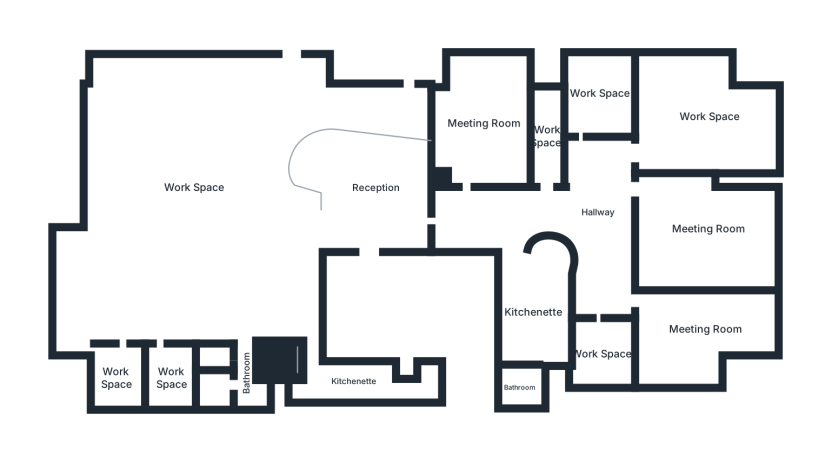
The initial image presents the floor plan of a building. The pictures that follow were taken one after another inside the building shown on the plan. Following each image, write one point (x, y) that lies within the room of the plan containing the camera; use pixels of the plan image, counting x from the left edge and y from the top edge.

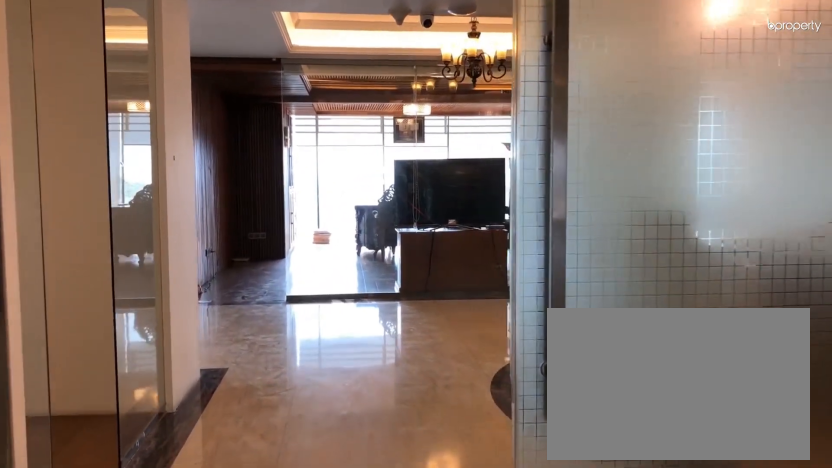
(467, 216)
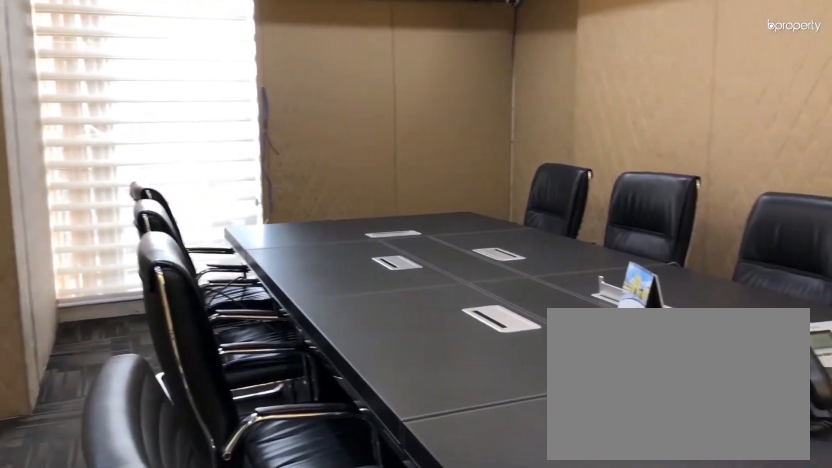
(485, 123)
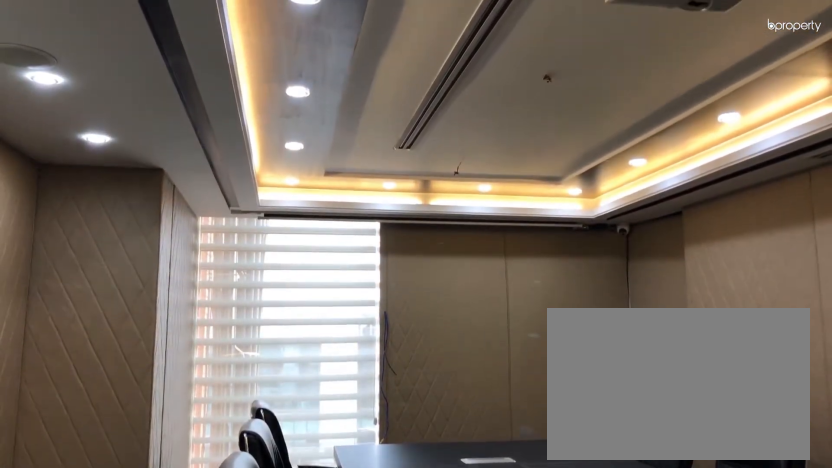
(486, 123)
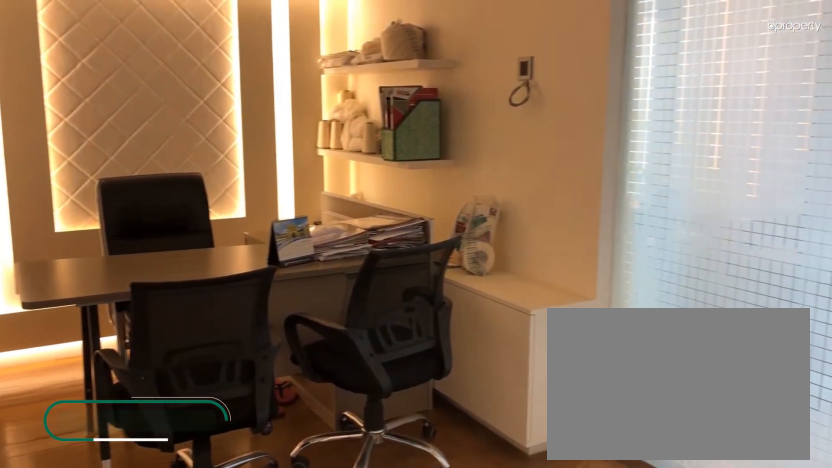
(548, 138)
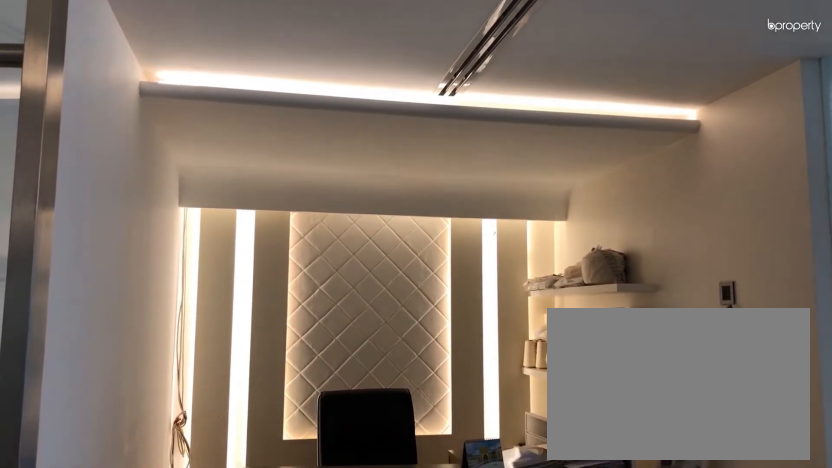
(547, 138)
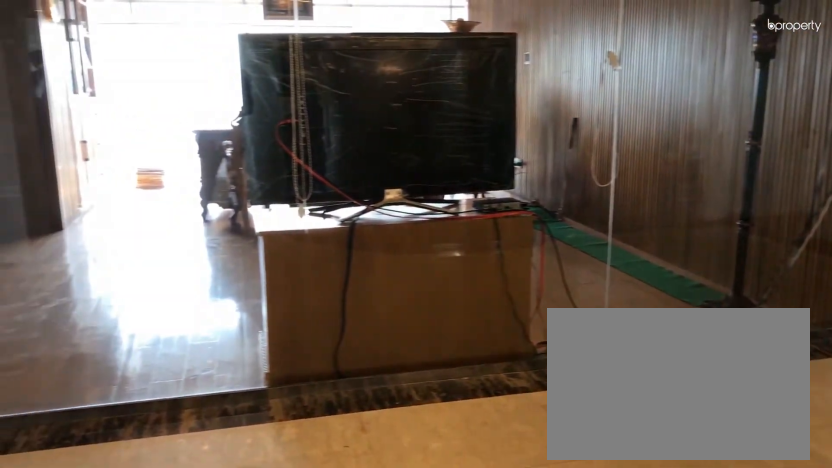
(597, 212)
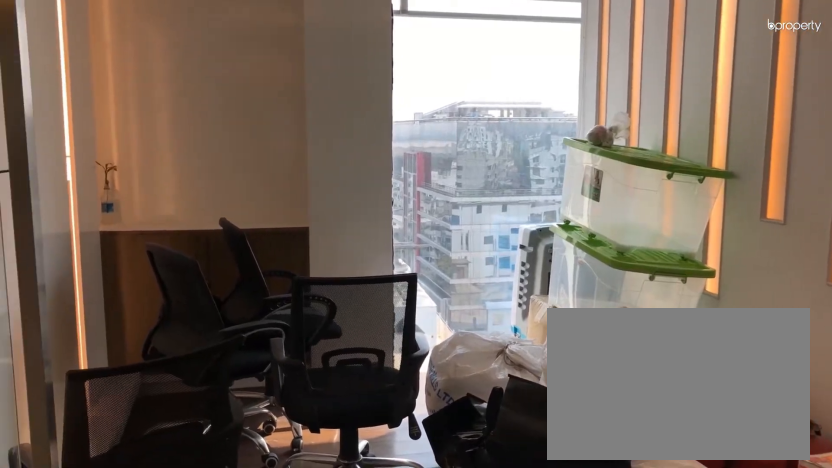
(601, 94)
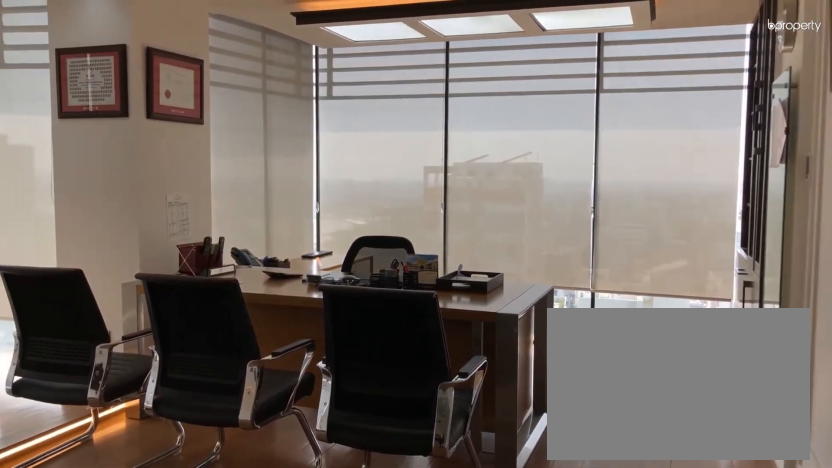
(710, 117)
